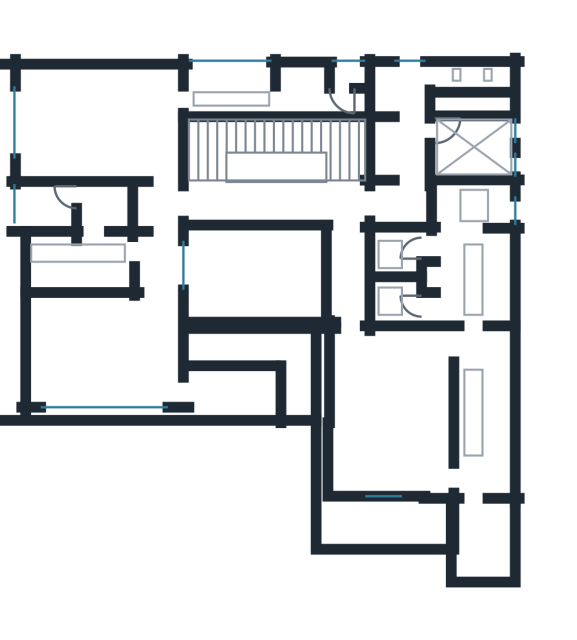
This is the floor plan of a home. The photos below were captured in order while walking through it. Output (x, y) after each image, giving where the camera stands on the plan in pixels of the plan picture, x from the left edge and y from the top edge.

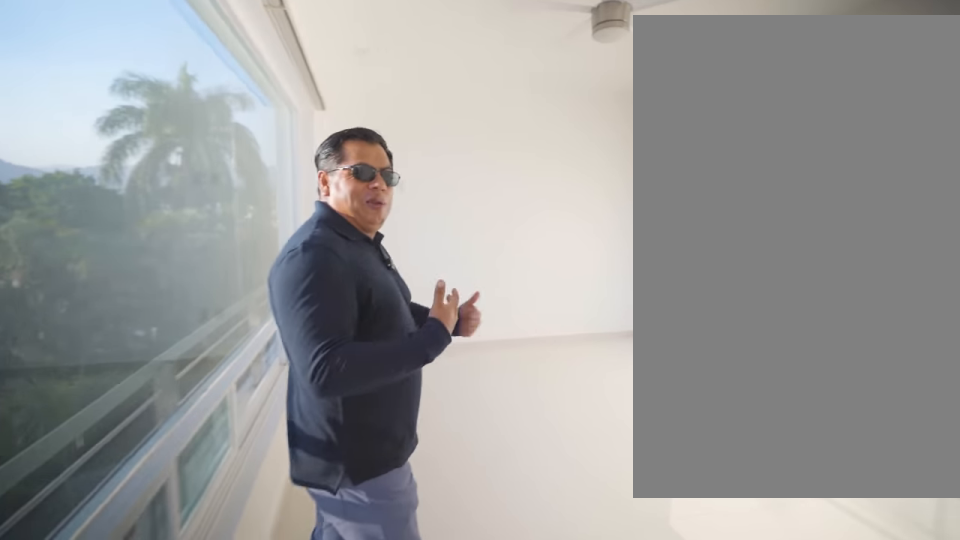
(162, 388)
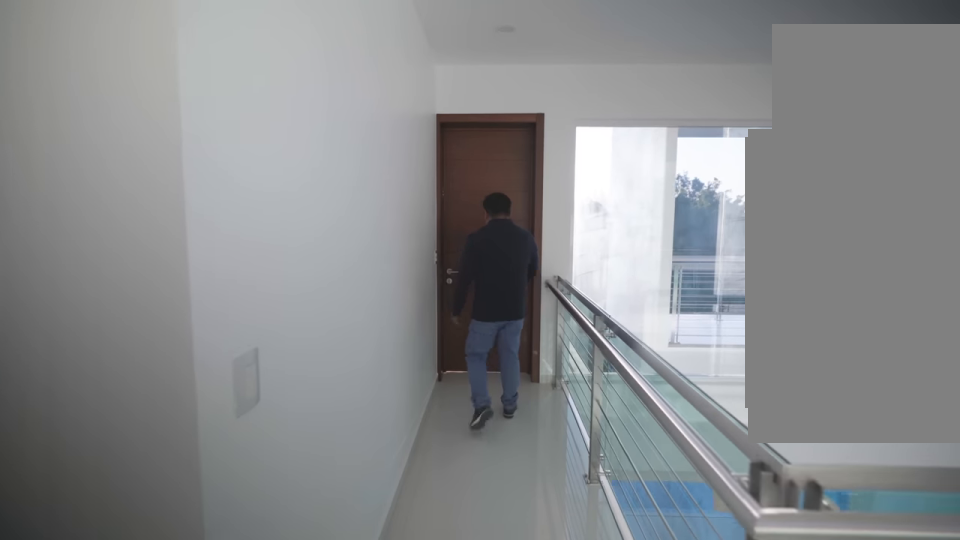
(347, 283)
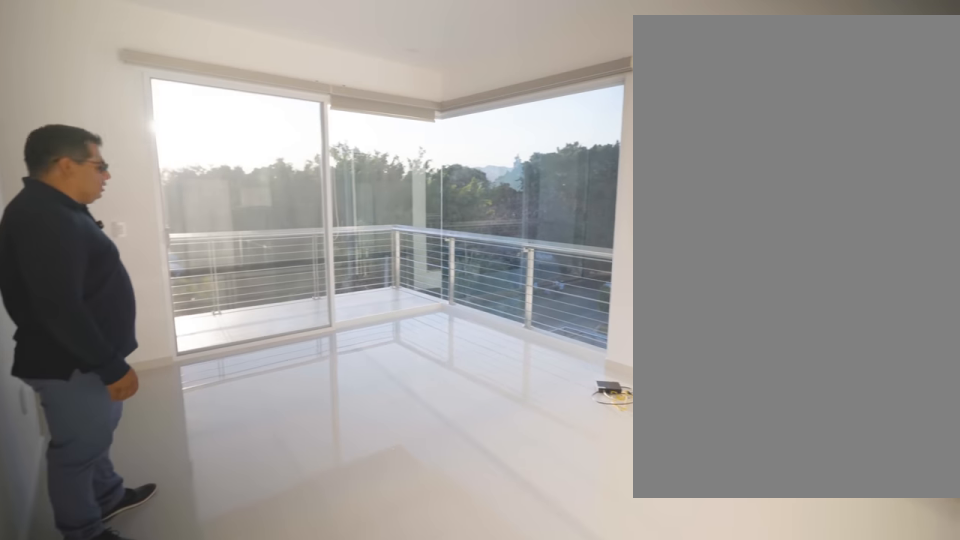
(422, 358)
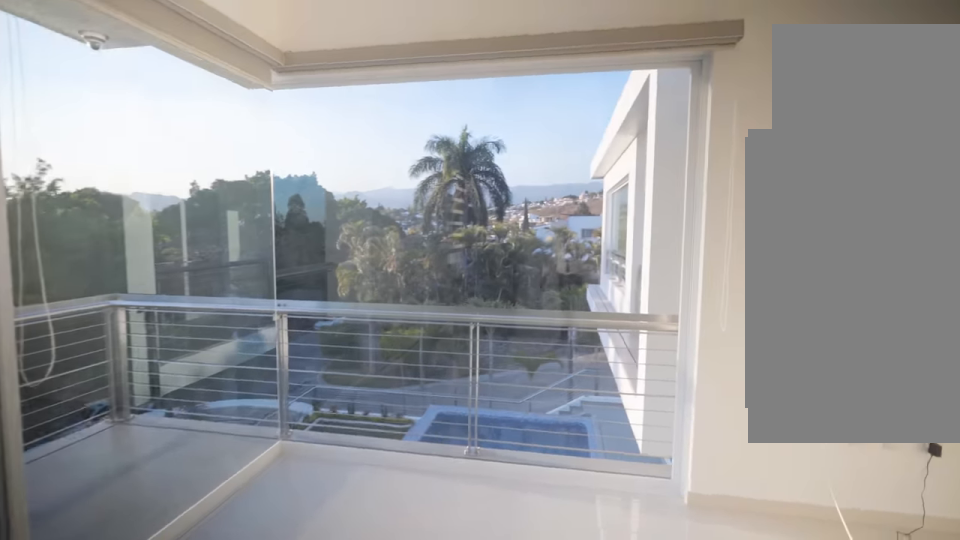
(367, 457)
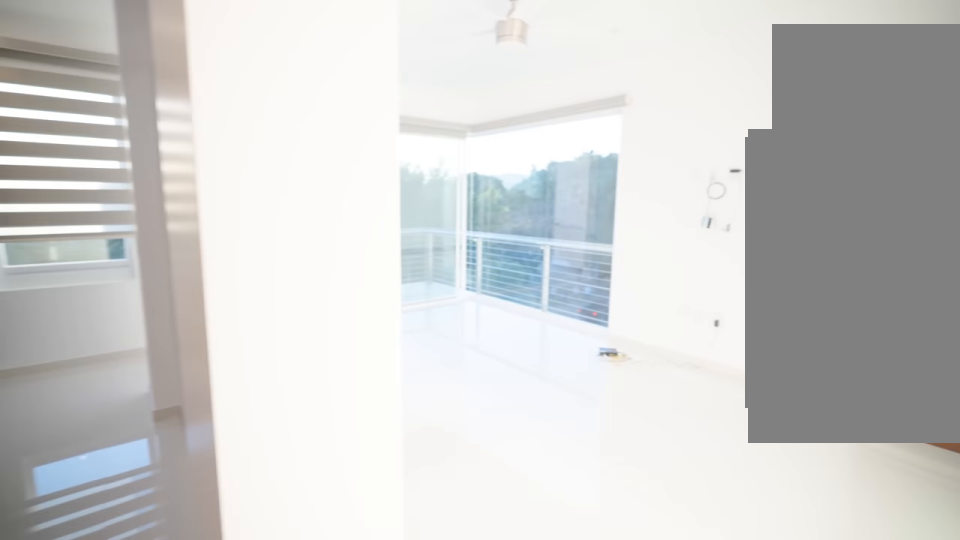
(438, 351)
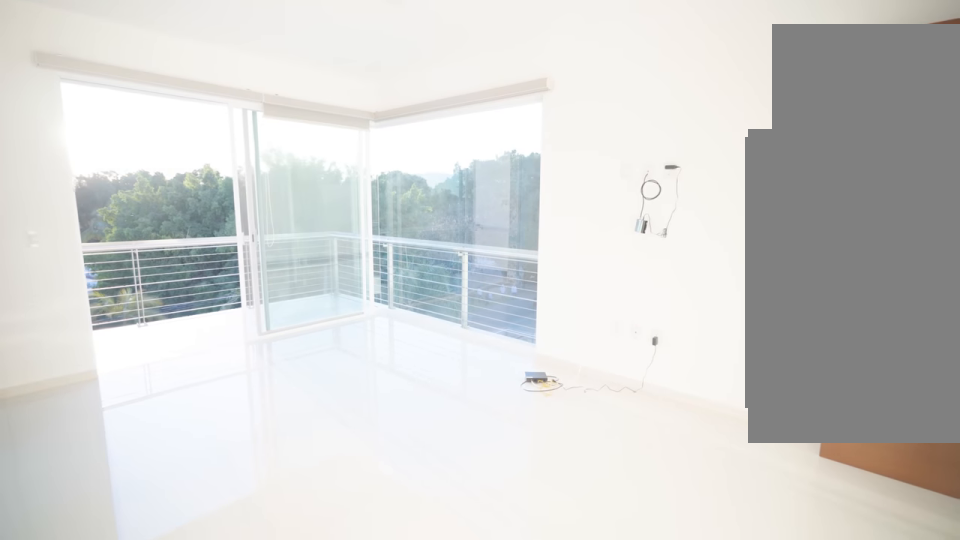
(437, 349)
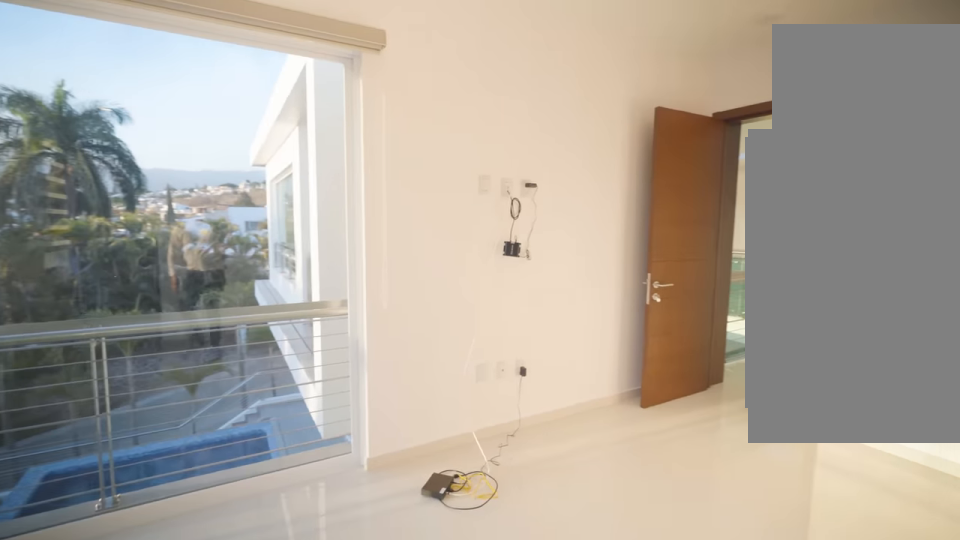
(411, 461)
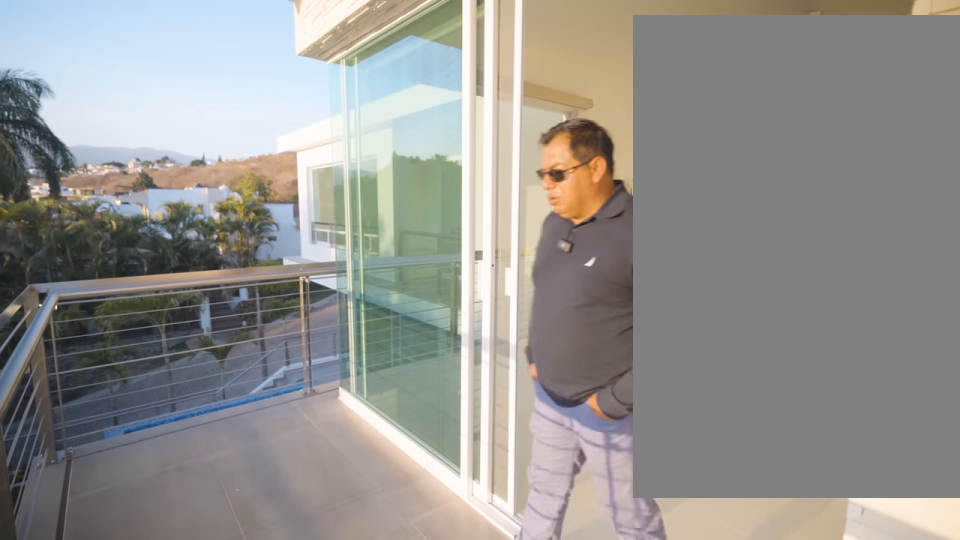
(409, 519)
